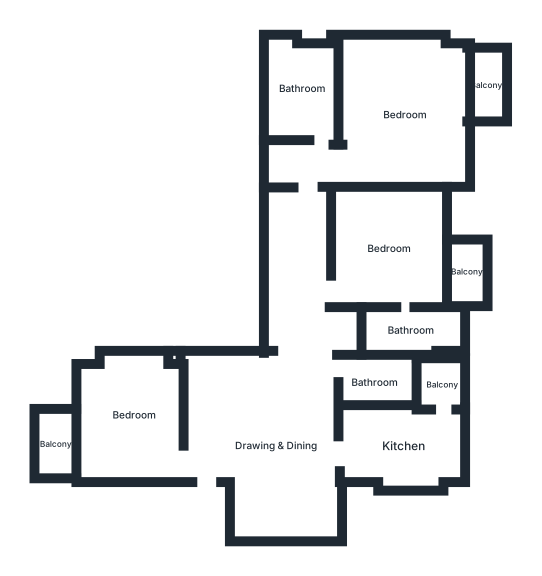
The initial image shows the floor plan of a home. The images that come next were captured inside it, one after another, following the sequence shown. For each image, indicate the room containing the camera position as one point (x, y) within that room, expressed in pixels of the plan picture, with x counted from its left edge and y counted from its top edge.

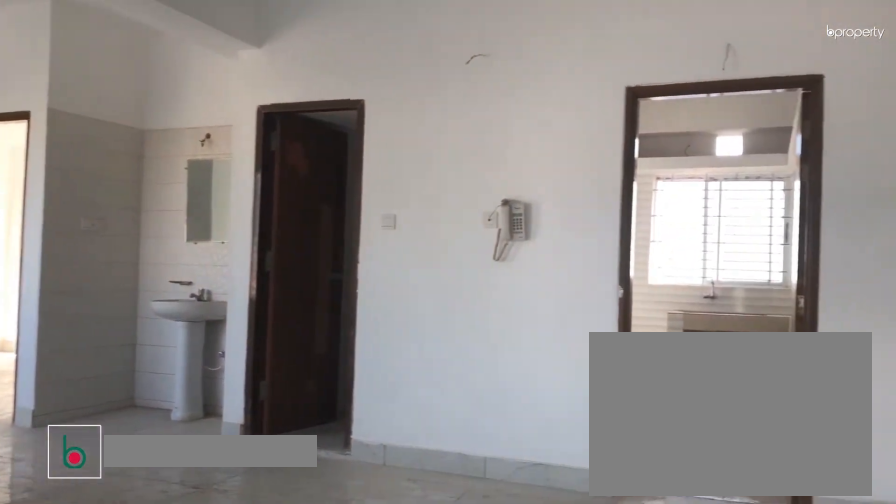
(278, 441)
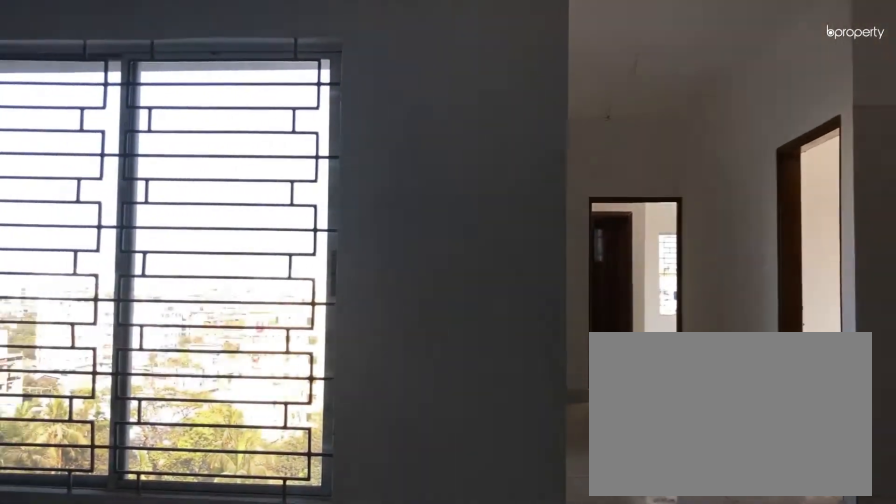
(278, 441)
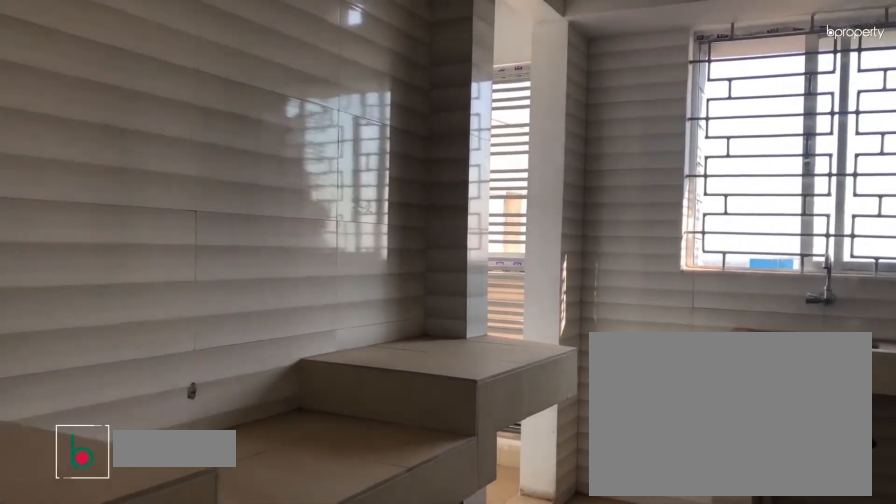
(404, 446)
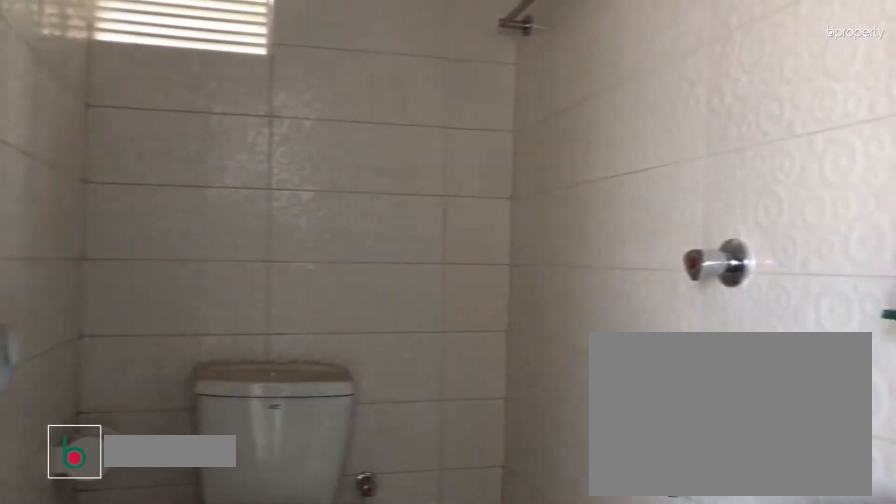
(376, 382)
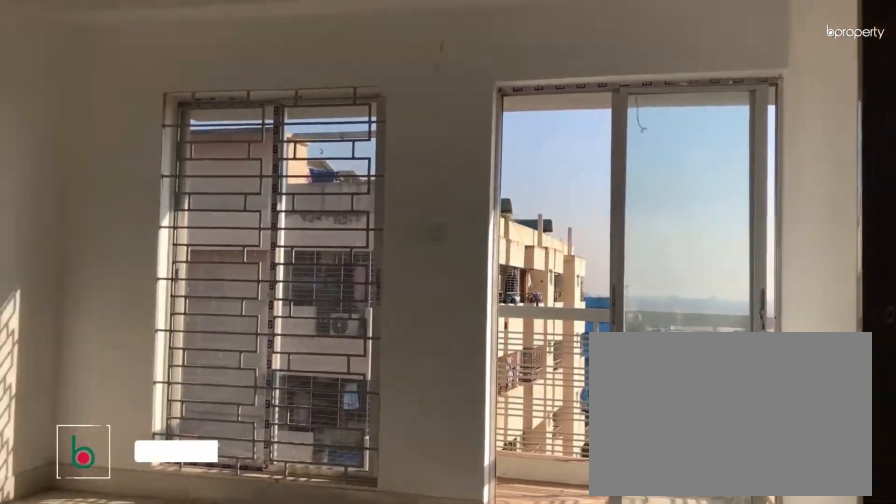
(390, 248)
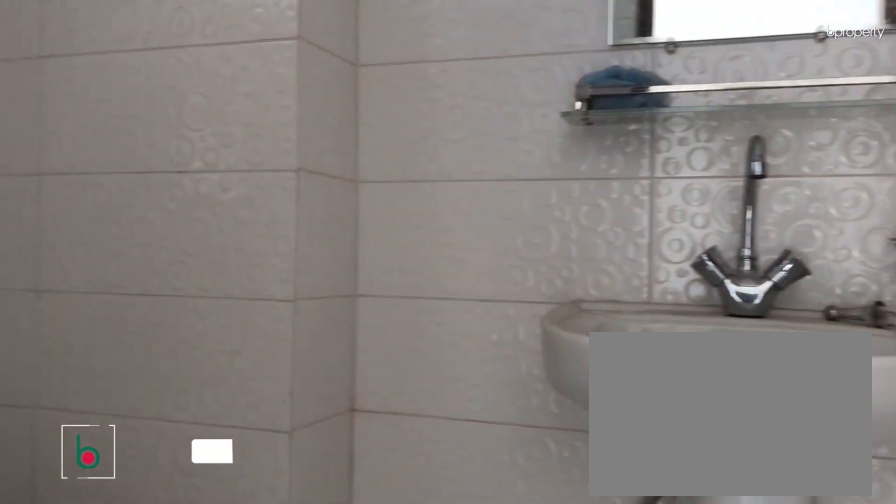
(410, 330)
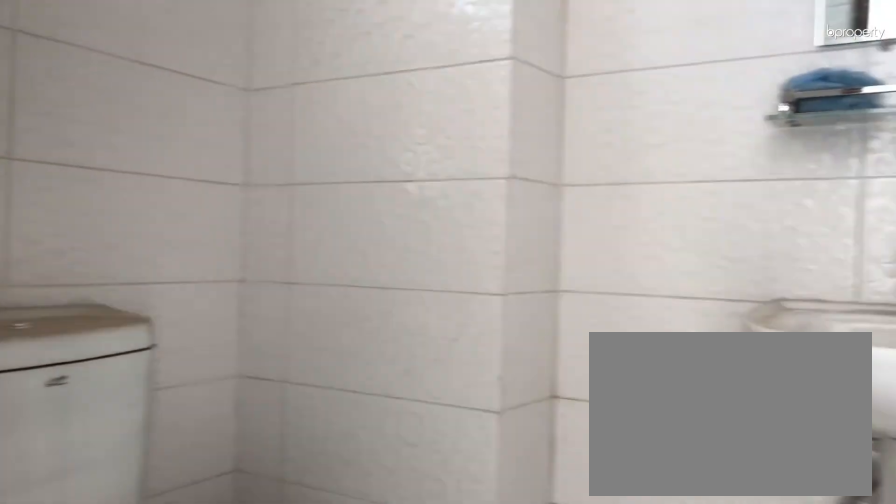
(410, 330)
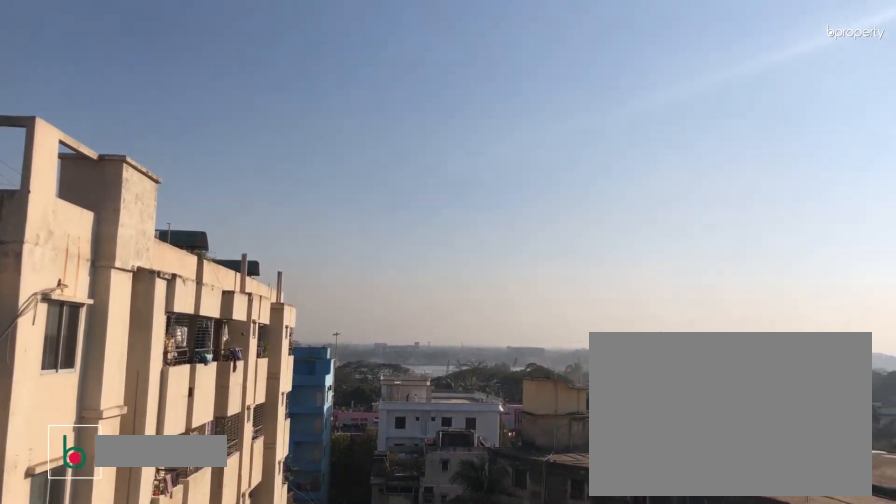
(465, 268)
